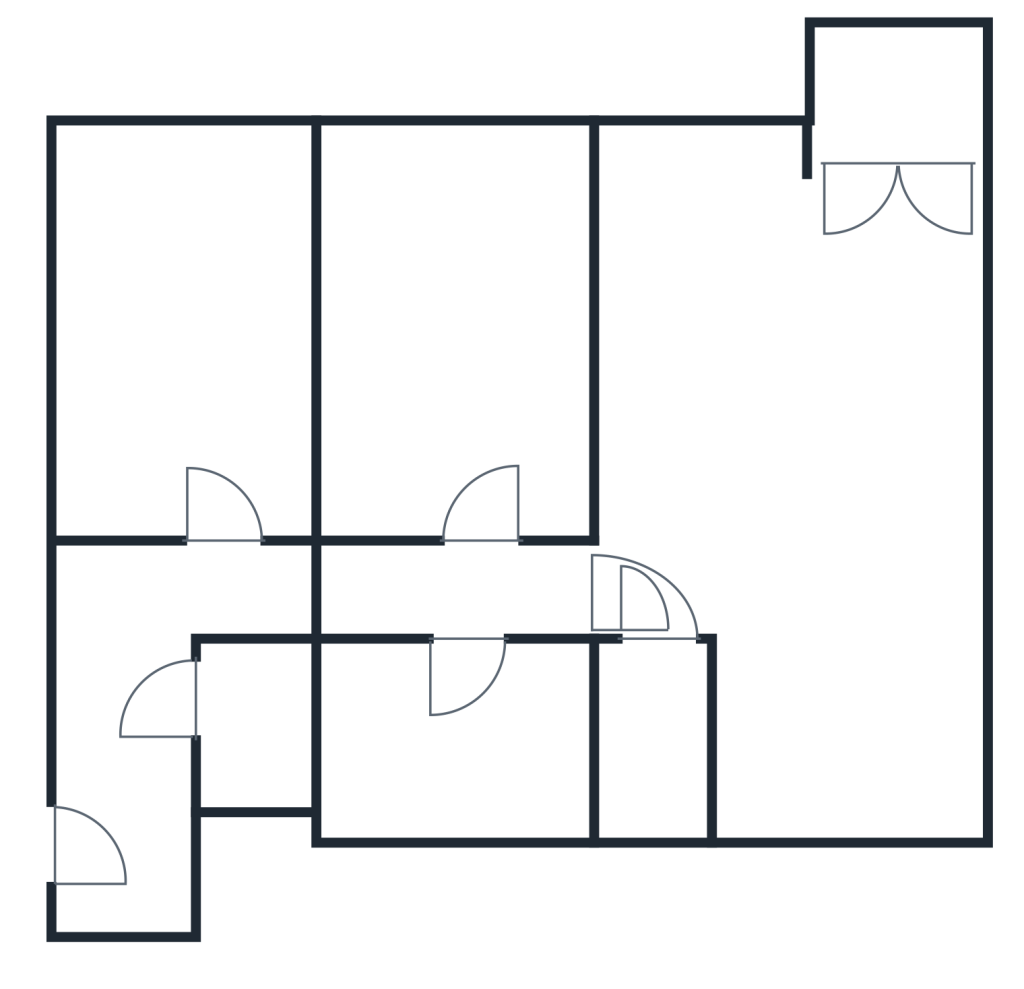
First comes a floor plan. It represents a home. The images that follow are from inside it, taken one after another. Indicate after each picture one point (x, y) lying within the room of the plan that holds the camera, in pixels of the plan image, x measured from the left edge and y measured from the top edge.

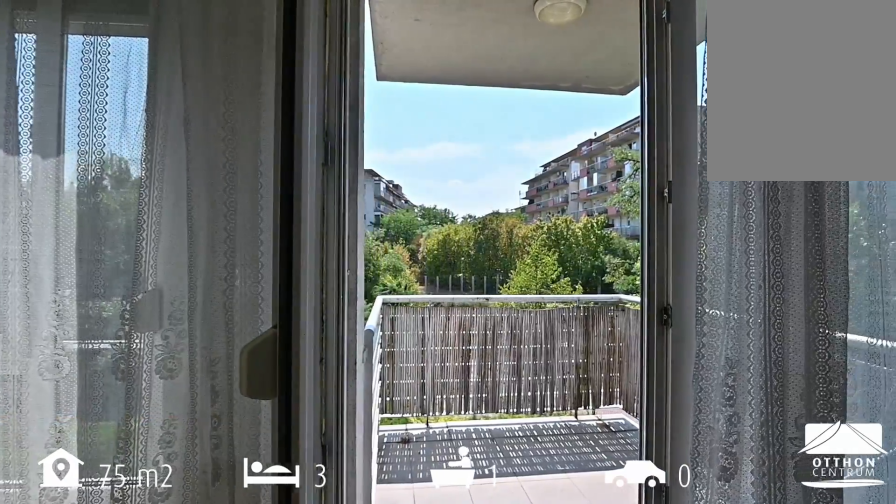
(901, 82)
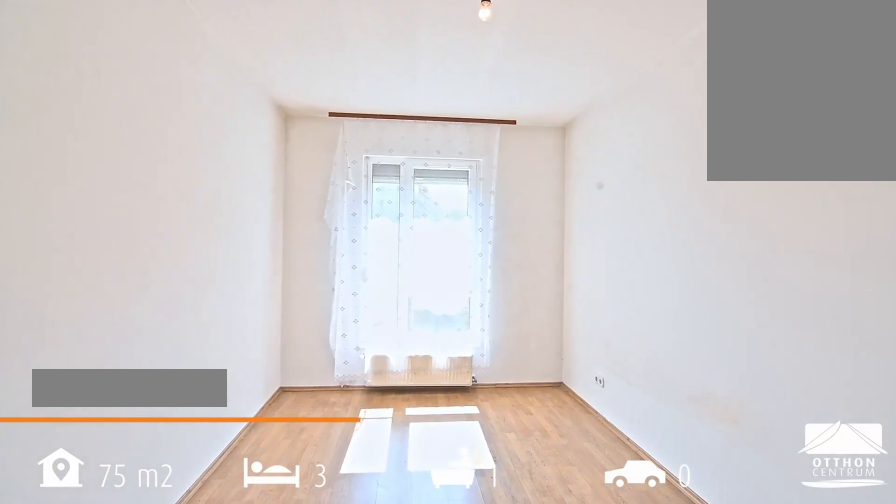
(443, 331)
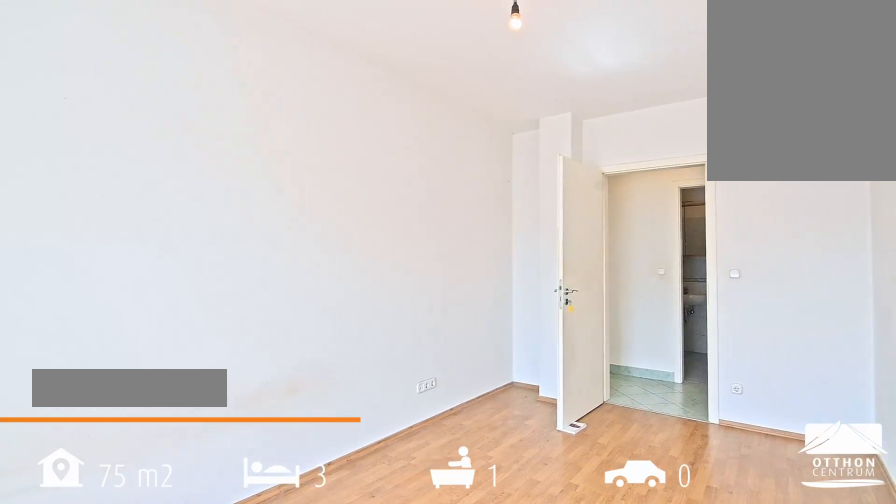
(443, 331)
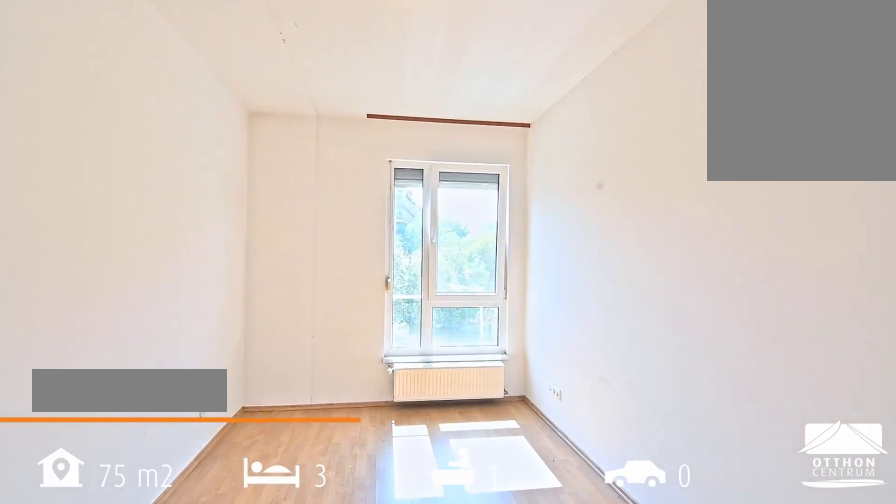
(185, 339)
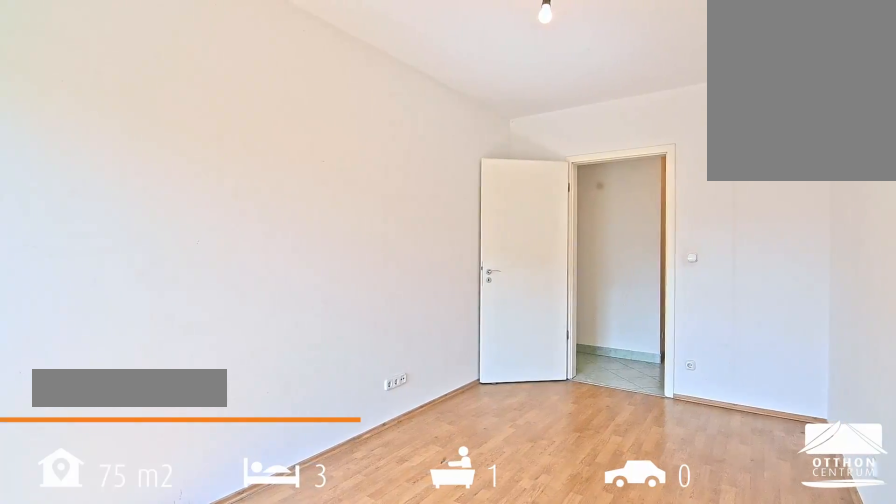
(185, 339)
